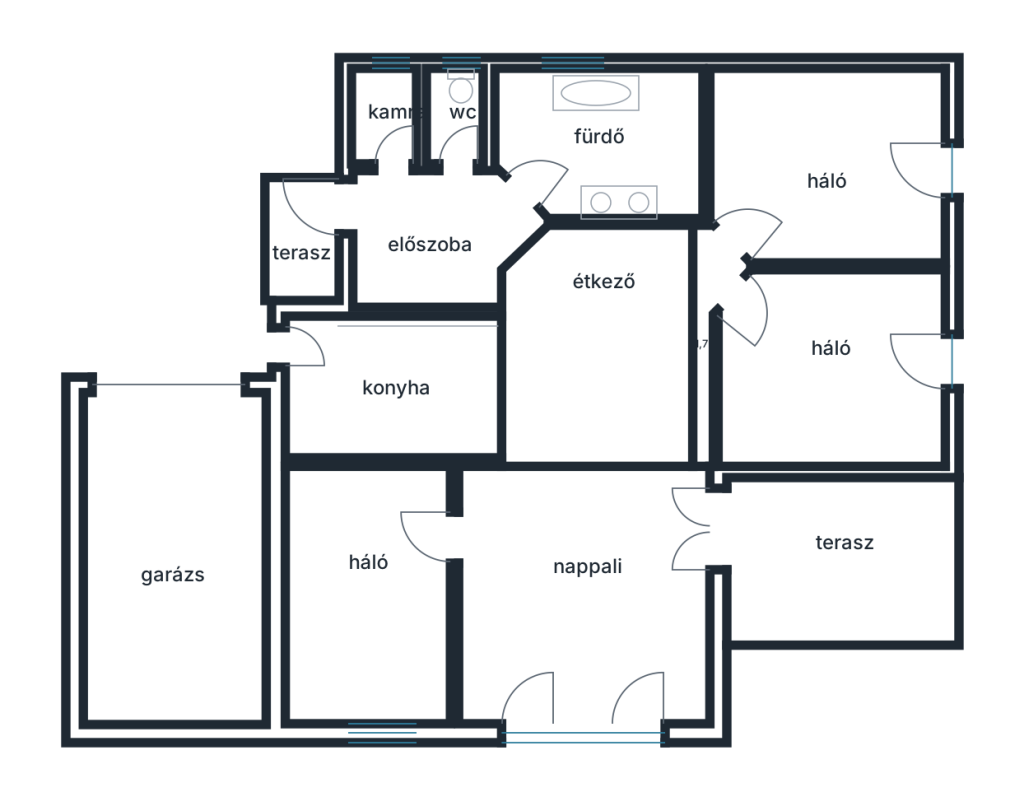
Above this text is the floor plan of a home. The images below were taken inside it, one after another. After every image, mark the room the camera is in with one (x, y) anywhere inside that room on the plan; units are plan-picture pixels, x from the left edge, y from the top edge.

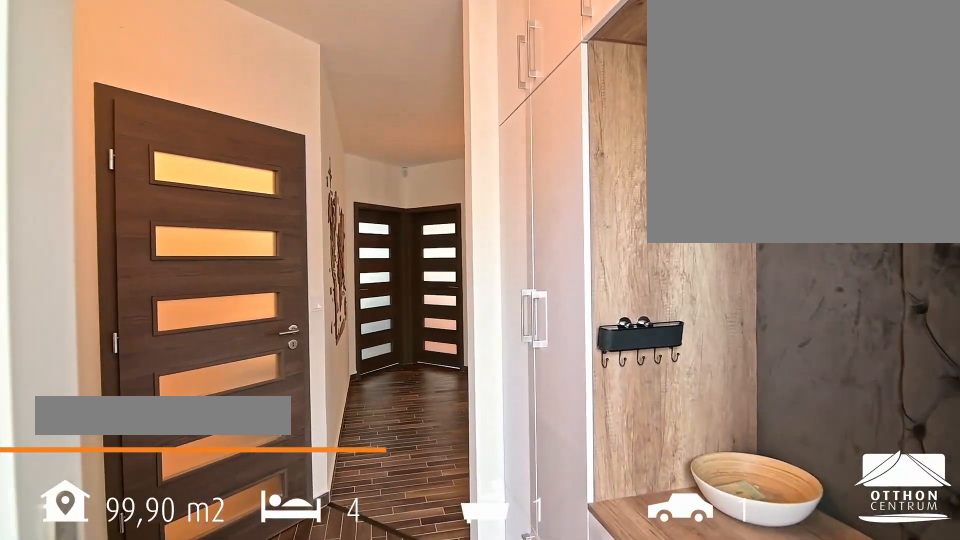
(432, 238)
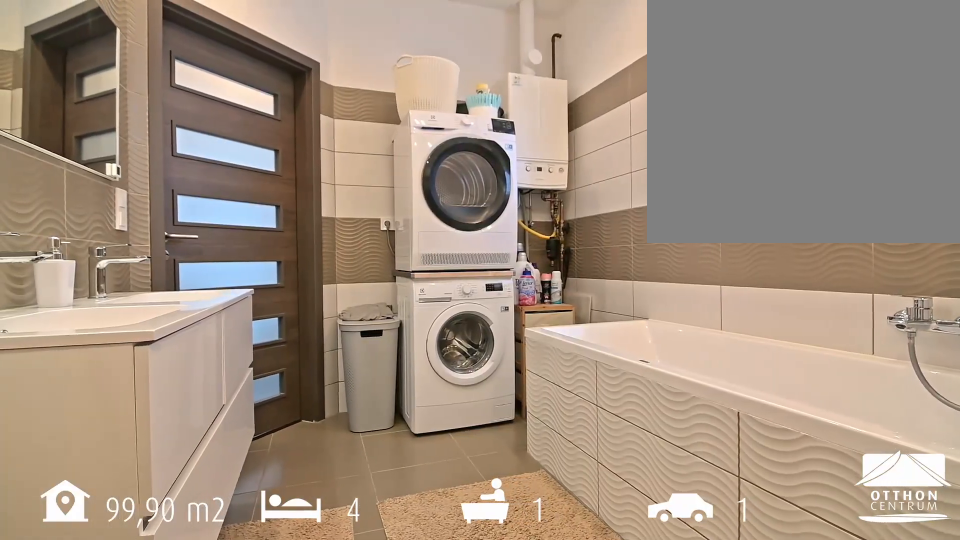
(610, 145)
